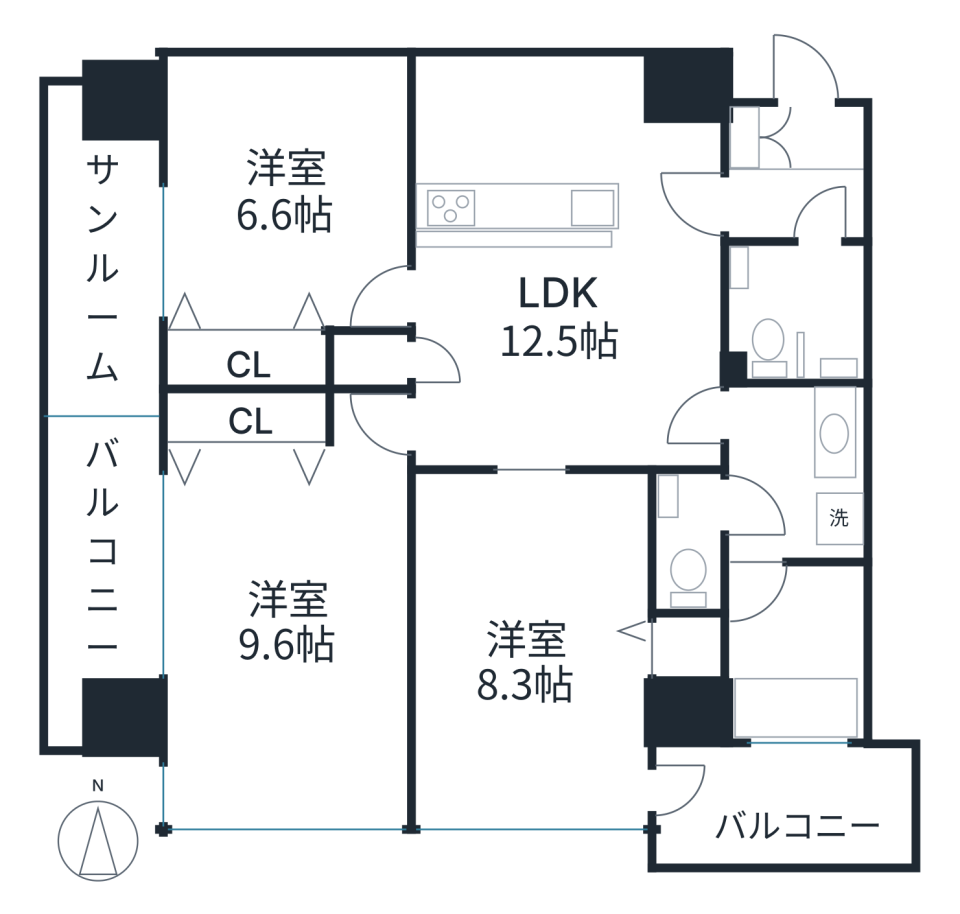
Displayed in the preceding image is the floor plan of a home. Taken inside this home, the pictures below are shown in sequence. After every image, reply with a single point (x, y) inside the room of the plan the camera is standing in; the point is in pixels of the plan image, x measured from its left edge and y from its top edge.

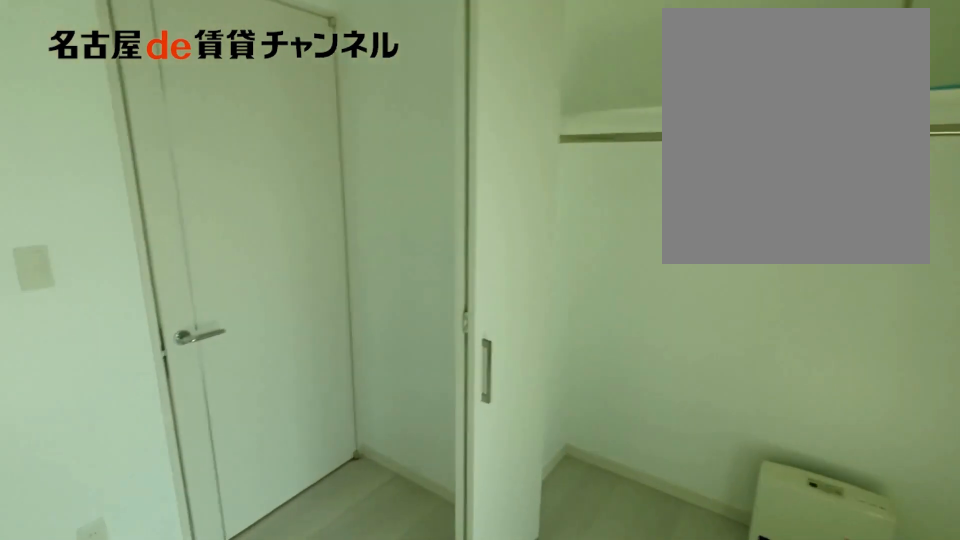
(287, 190)
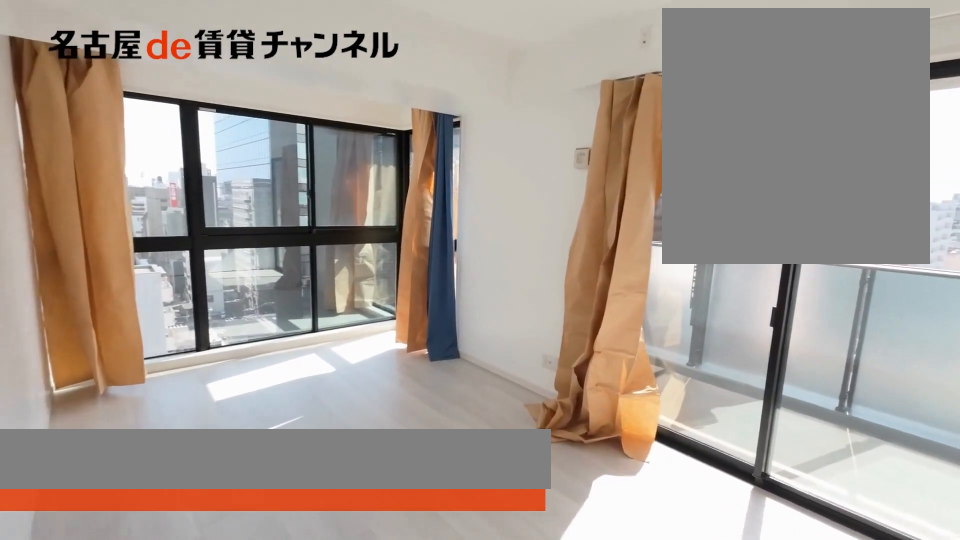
(299, 623)
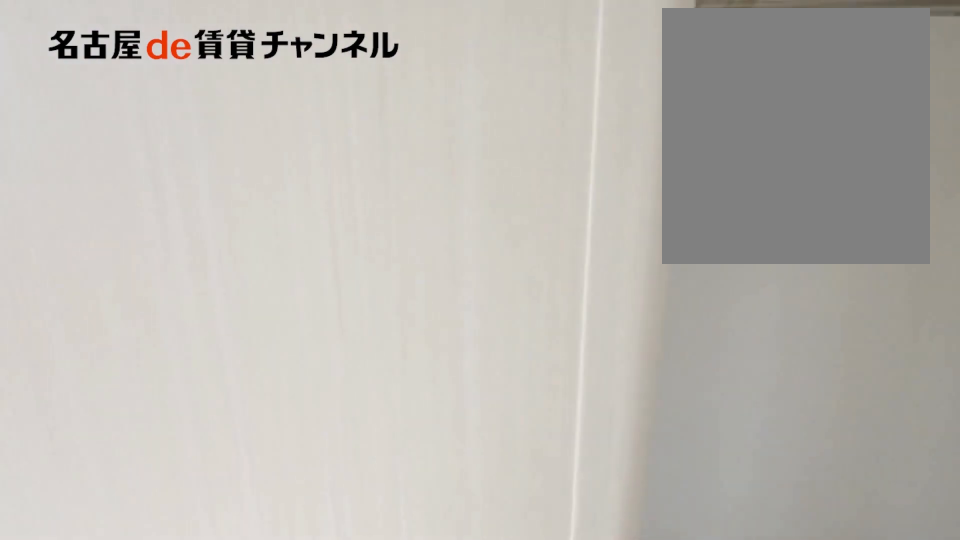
(299, 623)
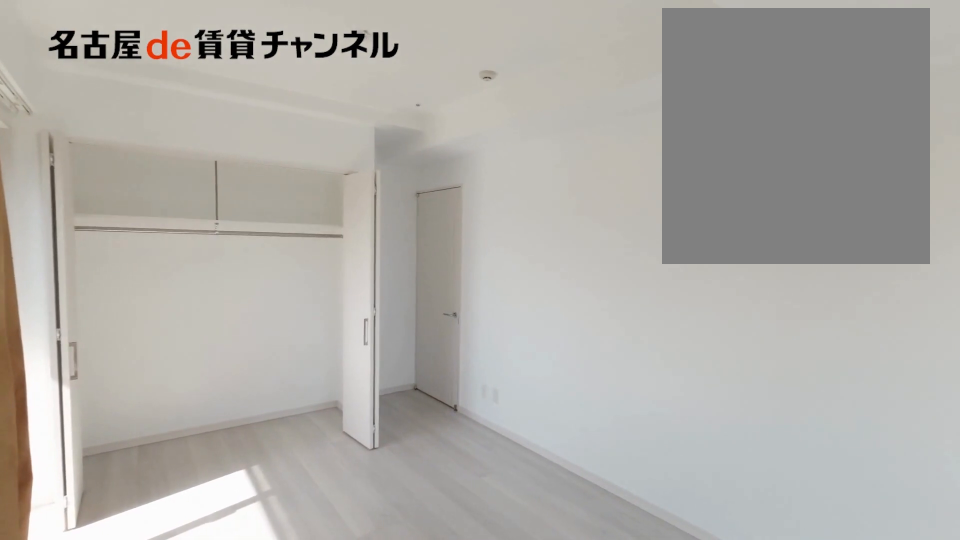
(300, 623)
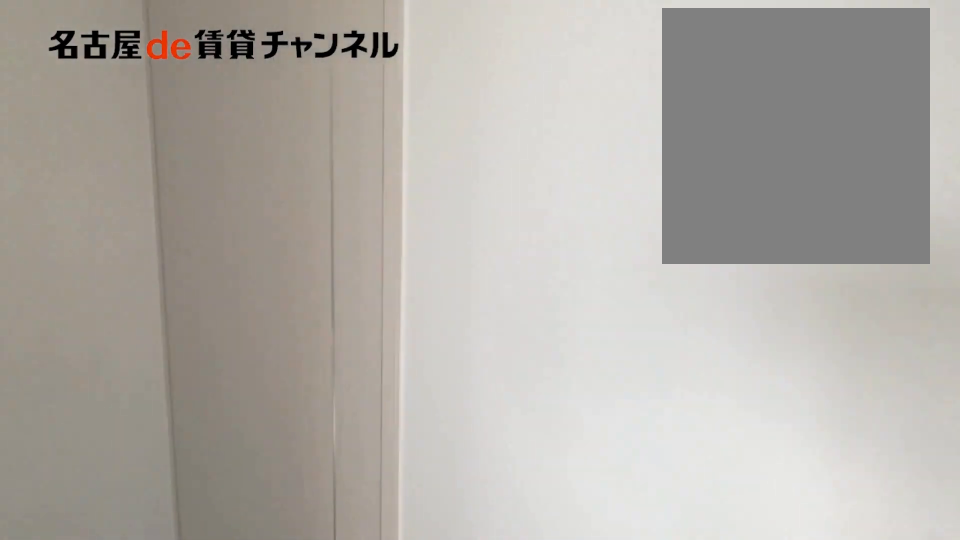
(300, 623)
